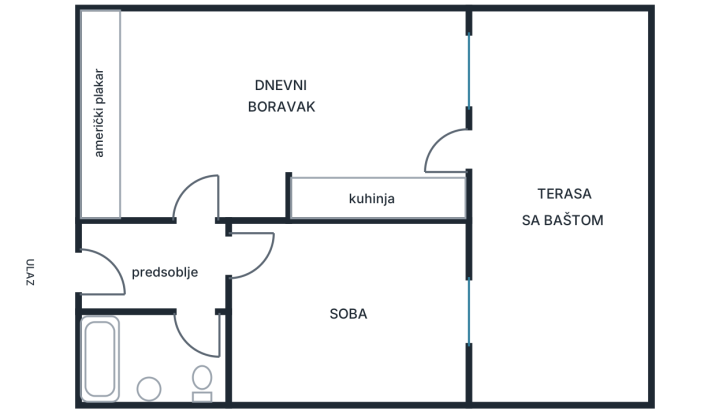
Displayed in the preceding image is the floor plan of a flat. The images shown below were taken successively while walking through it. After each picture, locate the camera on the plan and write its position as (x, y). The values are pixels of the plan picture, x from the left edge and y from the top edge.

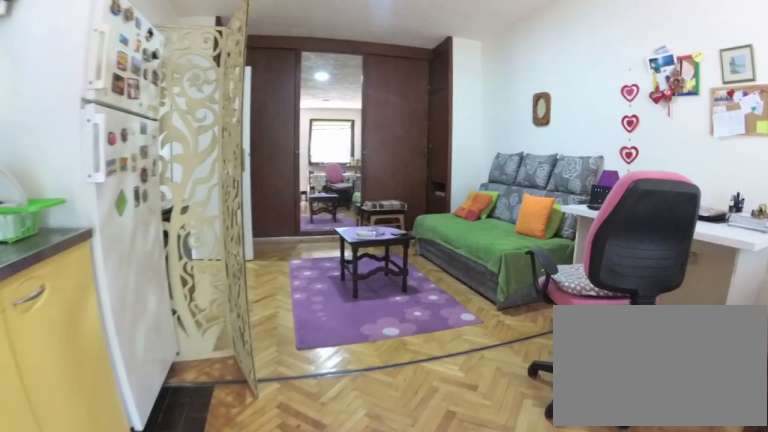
(400, 147)
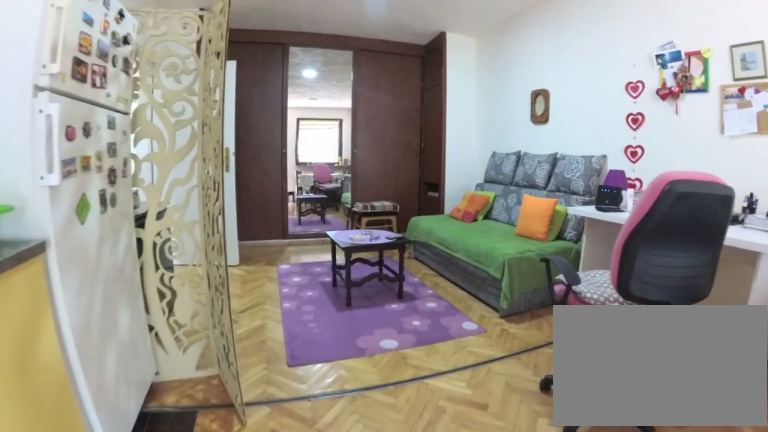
(392, 147)
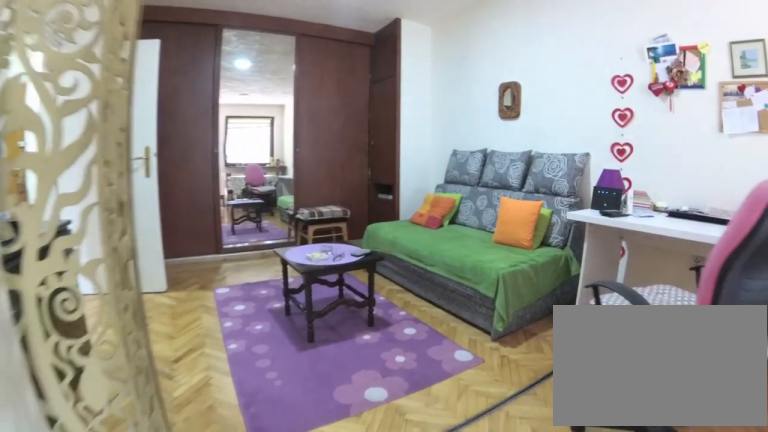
(366, 147)
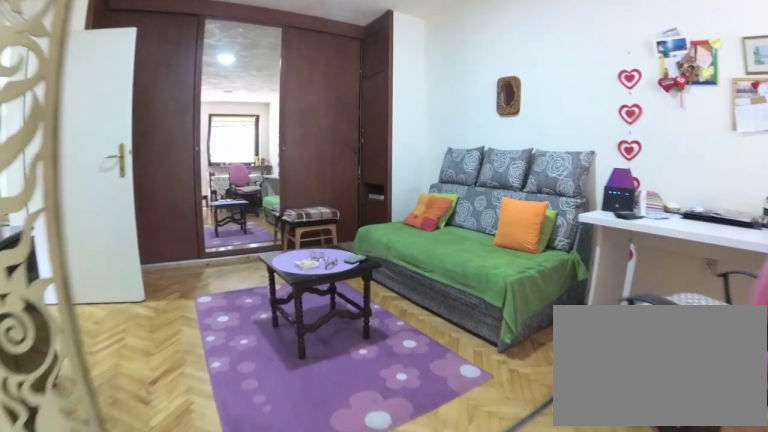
(356, 147)
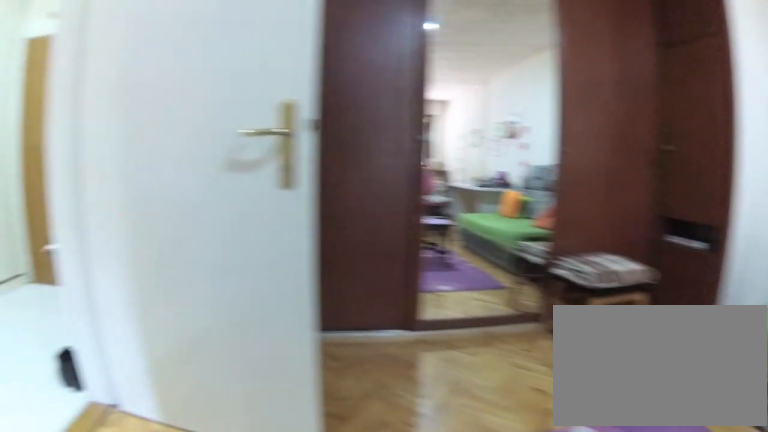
(258, 151)
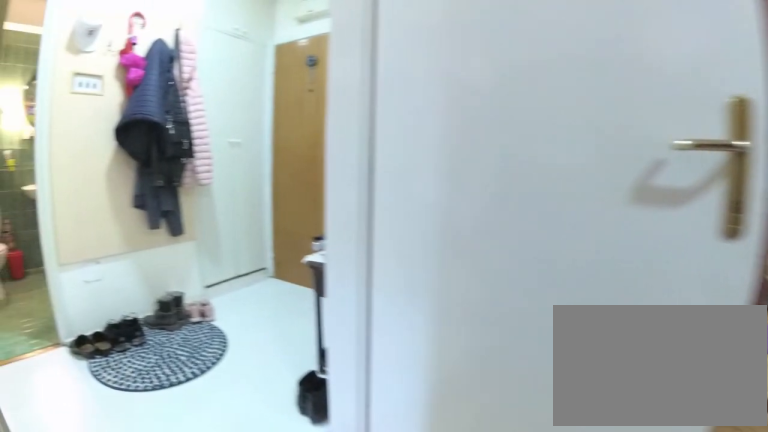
(239, 157)
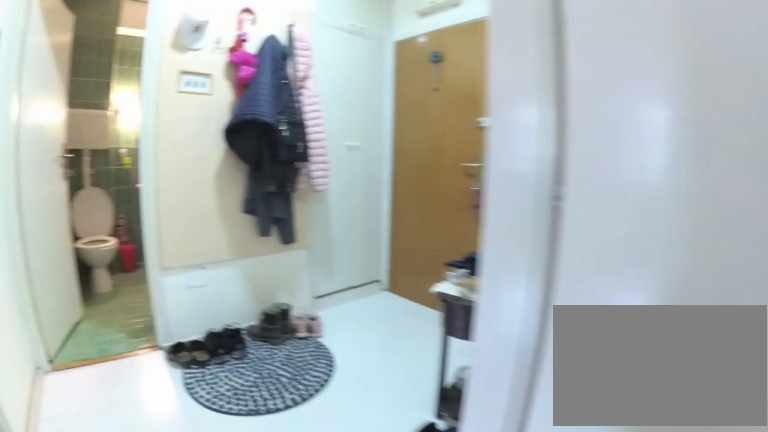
(226, 160)
